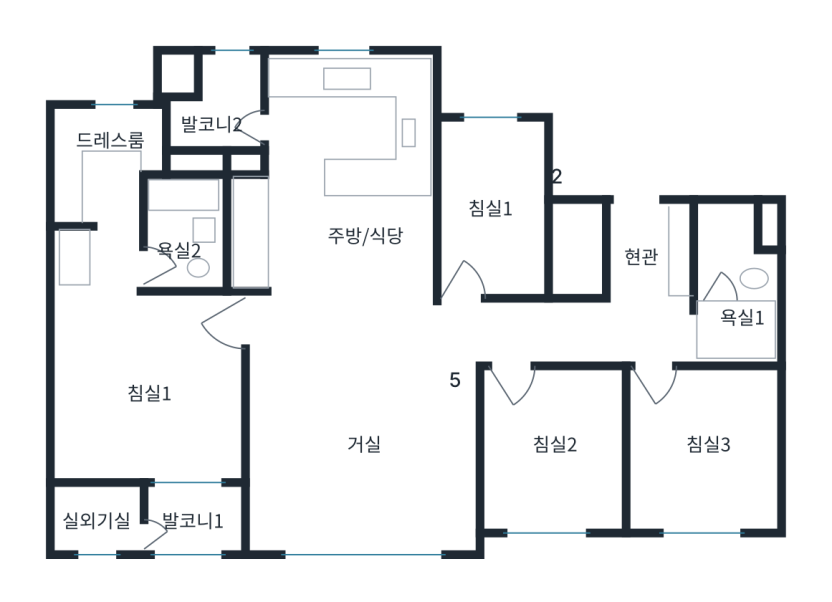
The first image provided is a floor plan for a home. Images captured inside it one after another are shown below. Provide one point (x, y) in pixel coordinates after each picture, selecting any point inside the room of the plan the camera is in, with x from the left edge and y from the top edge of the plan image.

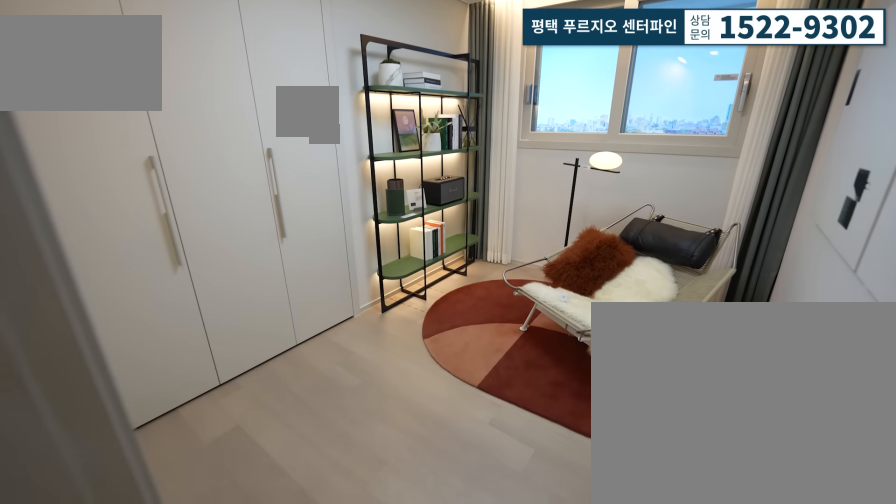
(557, 469)
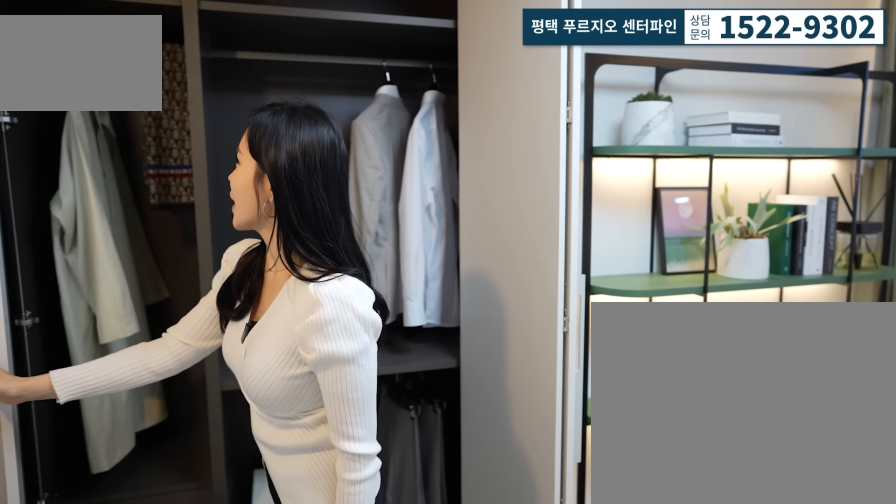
(557, 469)
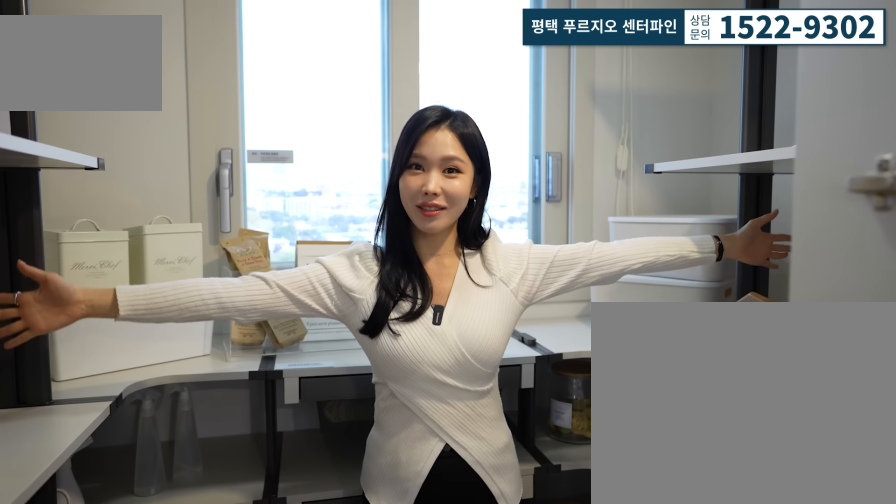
(490, 232)
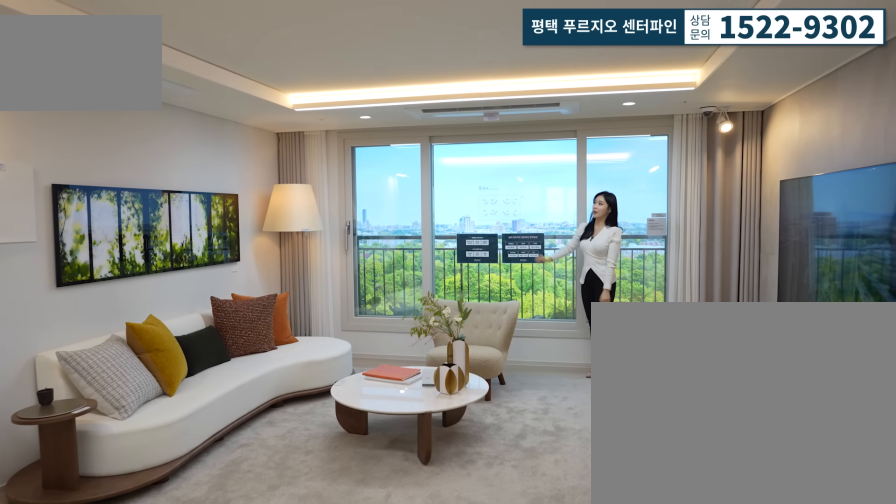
(356, 463)
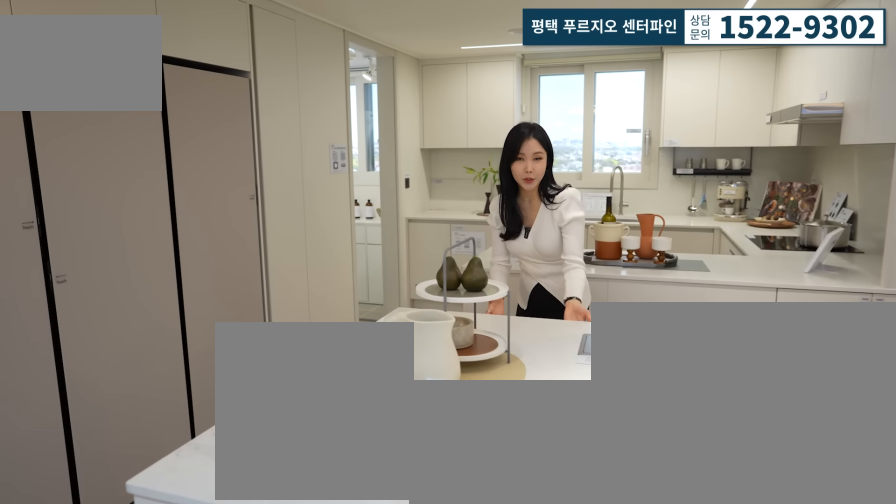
(357, 201)
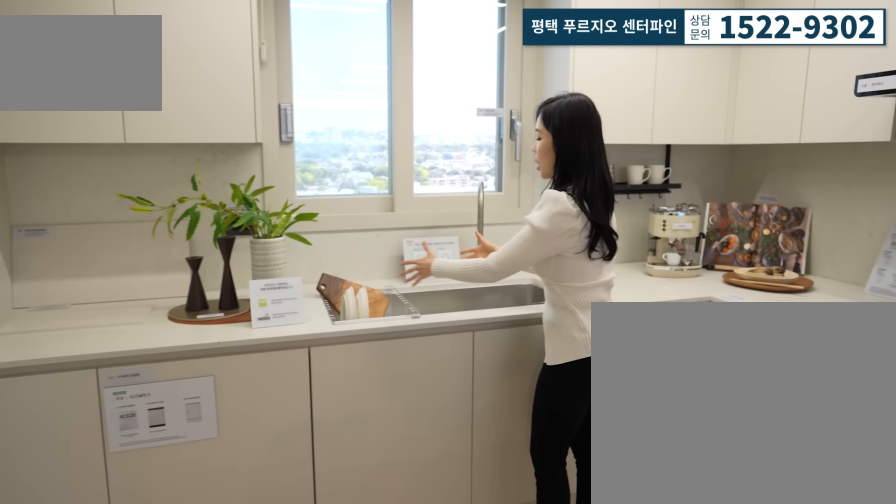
(356, 201)
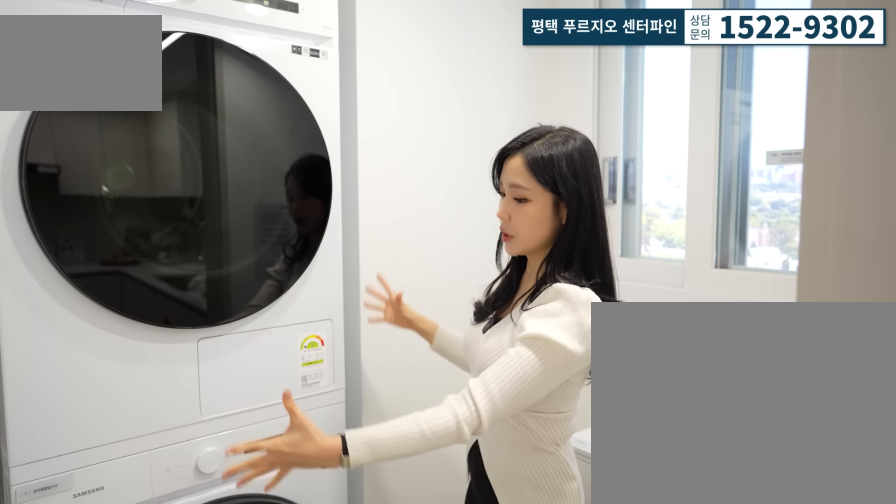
(207, 102)
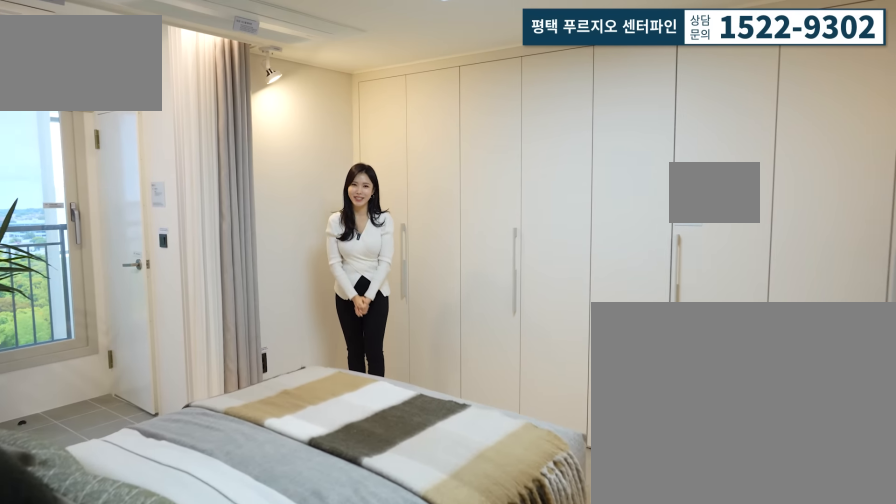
(149, 392)
